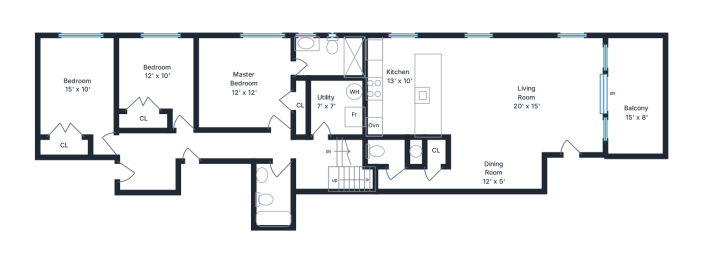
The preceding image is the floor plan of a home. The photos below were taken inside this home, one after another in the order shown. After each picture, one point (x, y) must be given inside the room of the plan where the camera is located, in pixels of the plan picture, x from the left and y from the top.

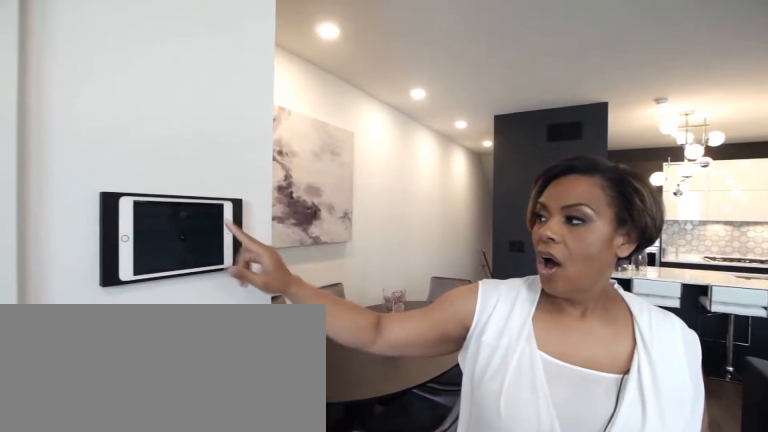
(494, 110)
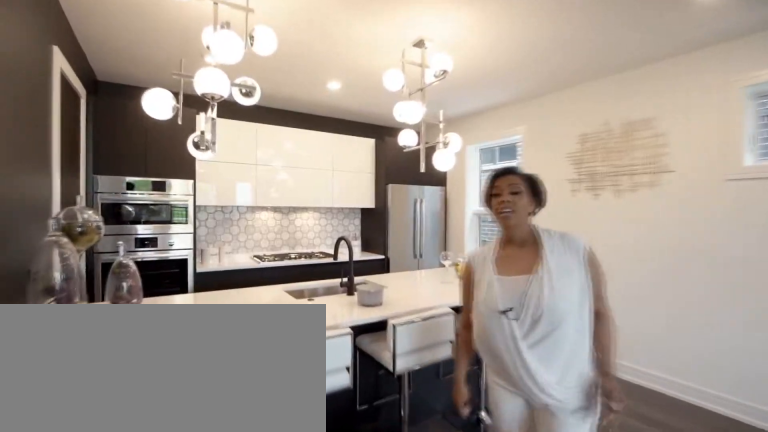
(493, 109)
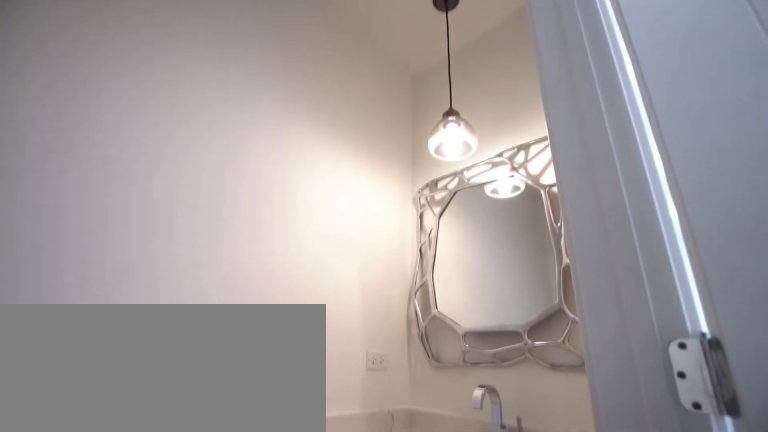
(390, 154)
